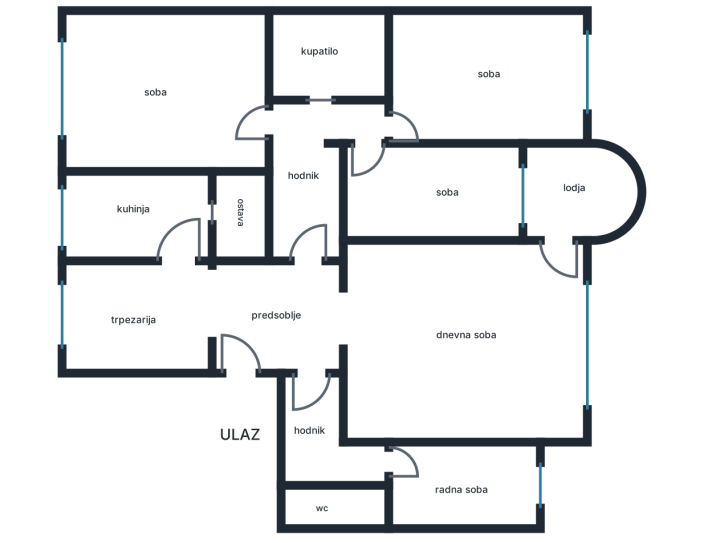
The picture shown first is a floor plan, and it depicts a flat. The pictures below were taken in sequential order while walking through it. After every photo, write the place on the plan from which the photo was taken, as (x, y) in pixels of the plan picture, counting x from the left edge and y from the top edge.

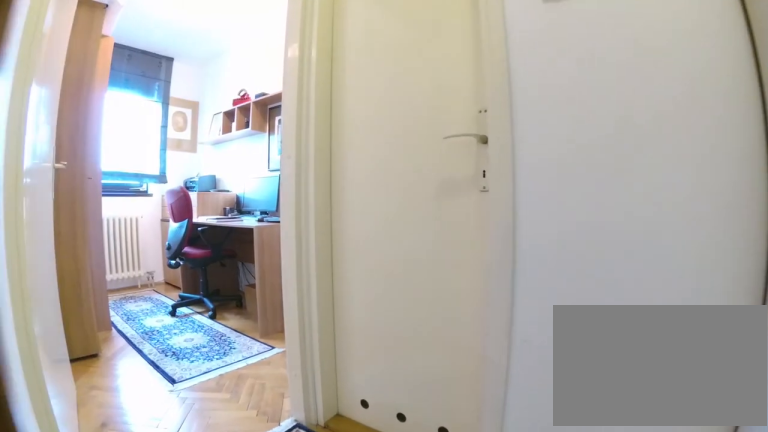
(303, 404)
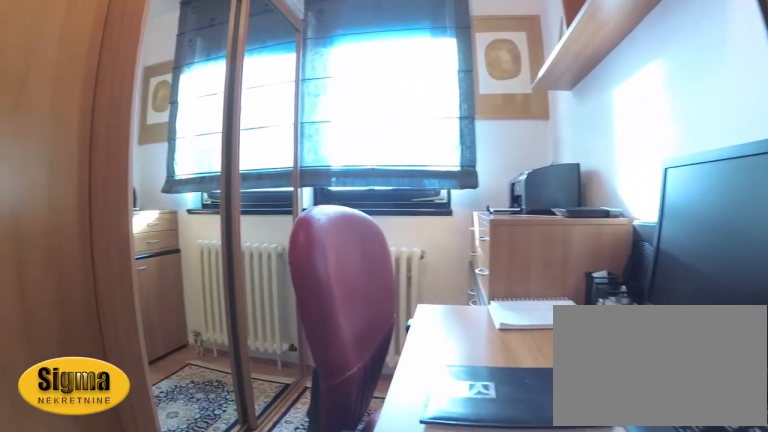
(400, 473)
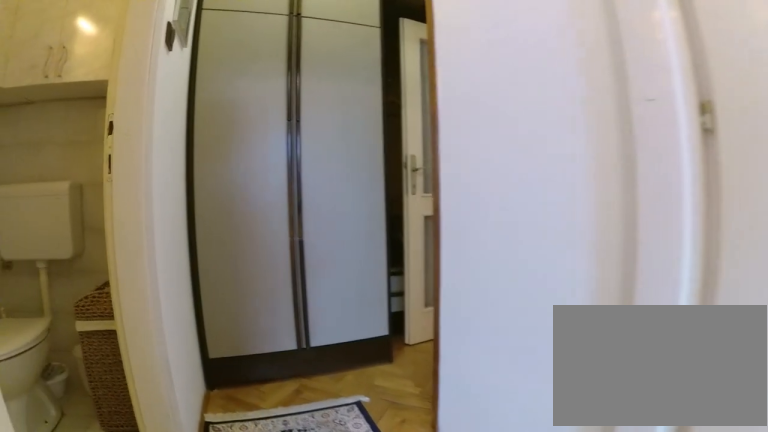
(429, 472)
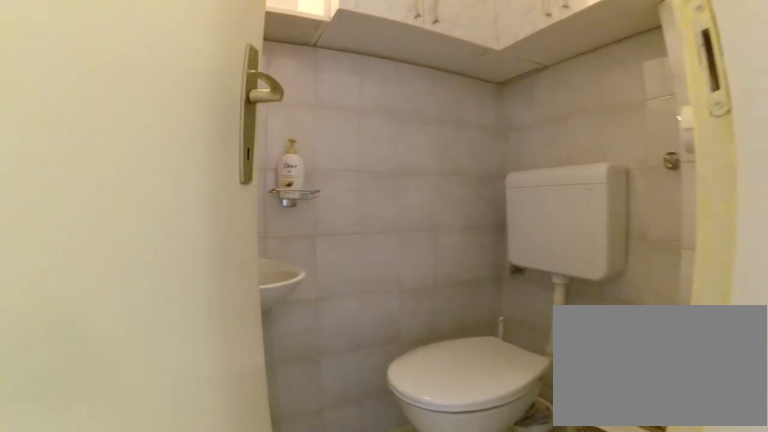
(376, 460)
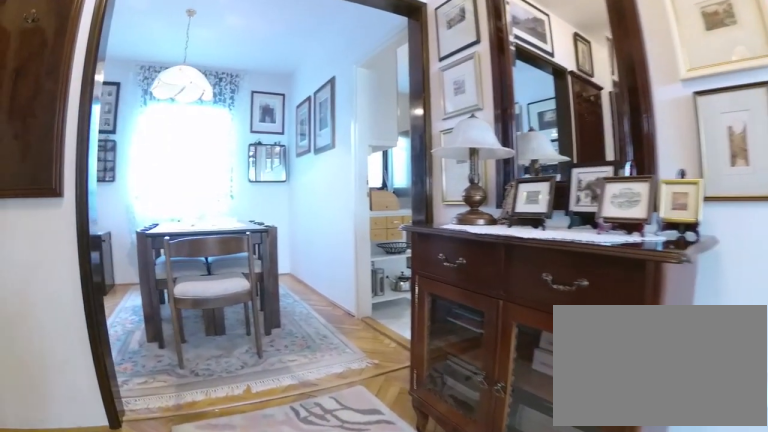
(286, 325)
